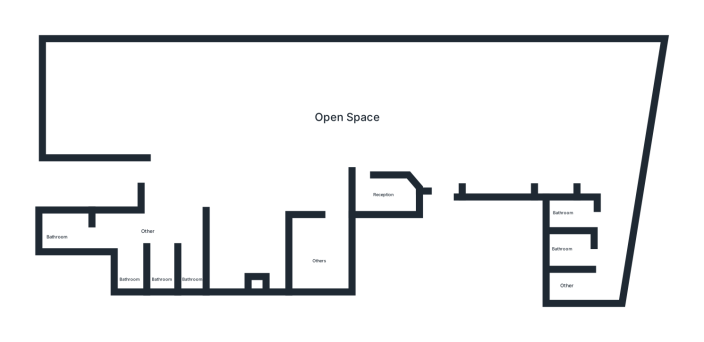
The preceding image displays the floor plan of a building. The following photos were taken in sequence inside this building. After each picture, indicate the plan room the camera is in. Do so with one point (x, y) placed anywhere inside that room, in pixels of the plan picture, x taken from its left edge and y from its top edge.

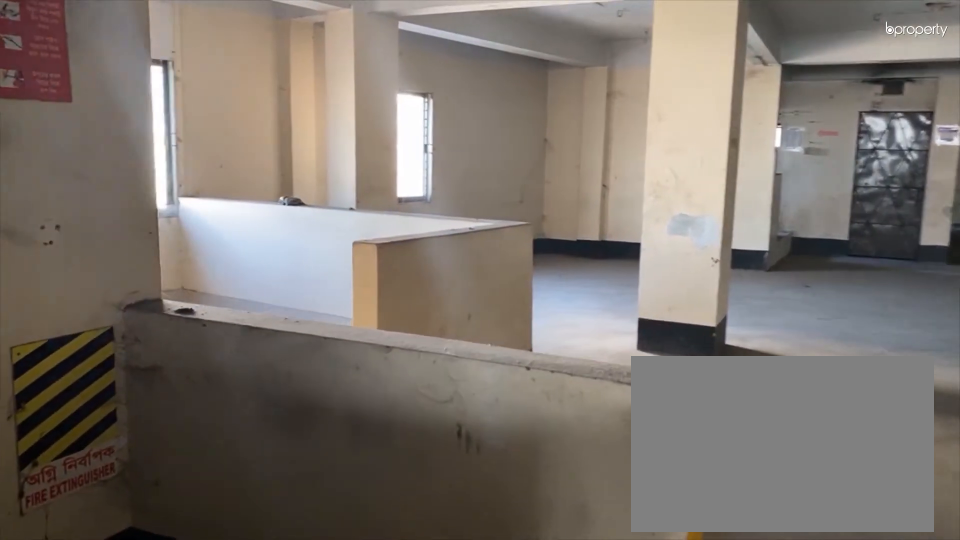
(307, 164)
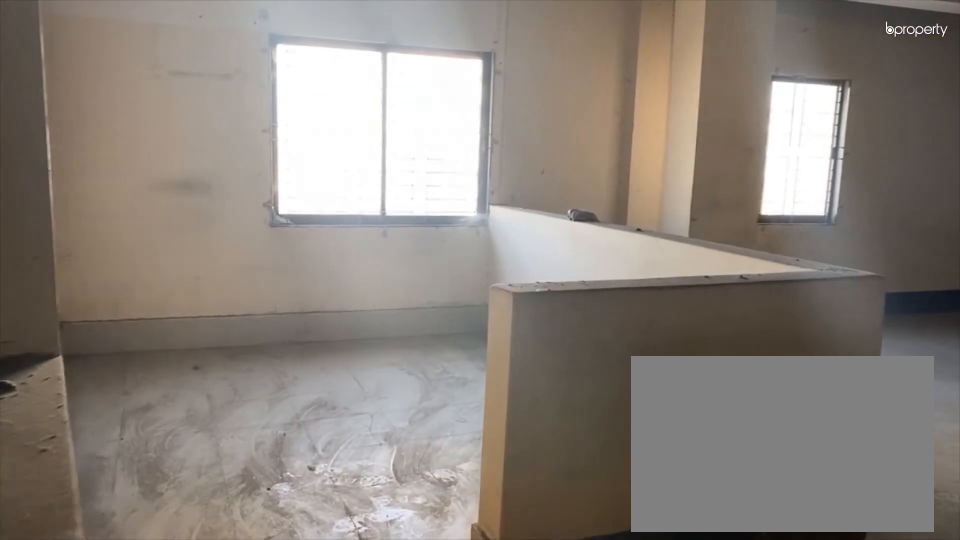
(307, 164)
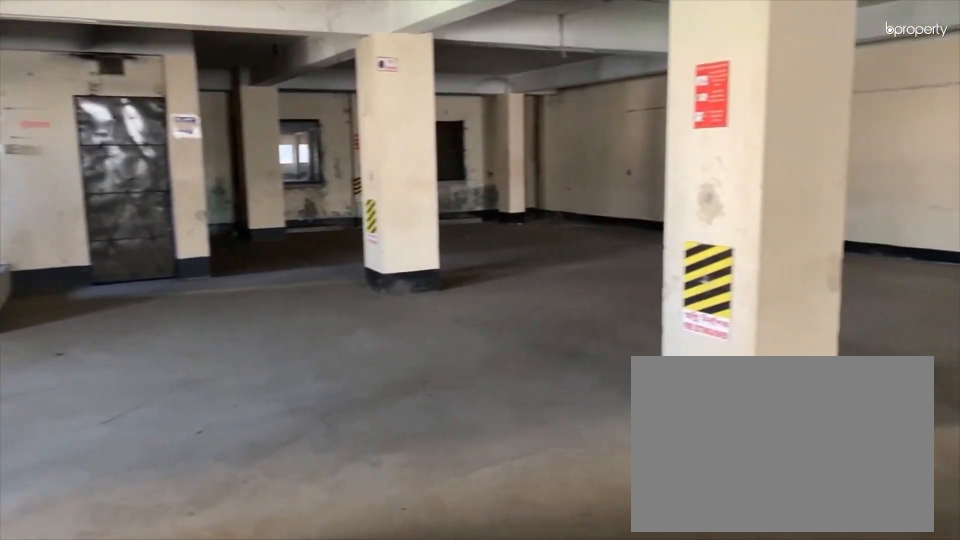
(229, 143)
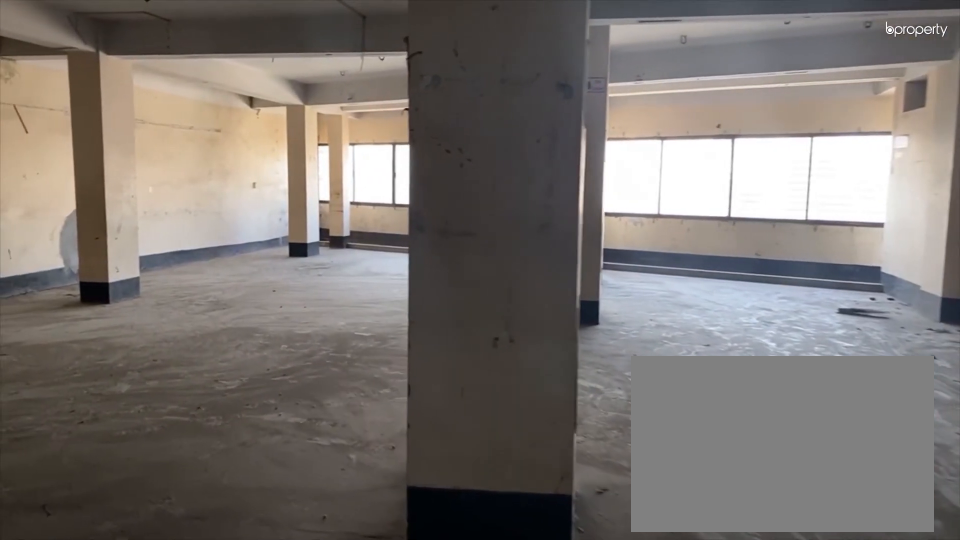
(458, 112)
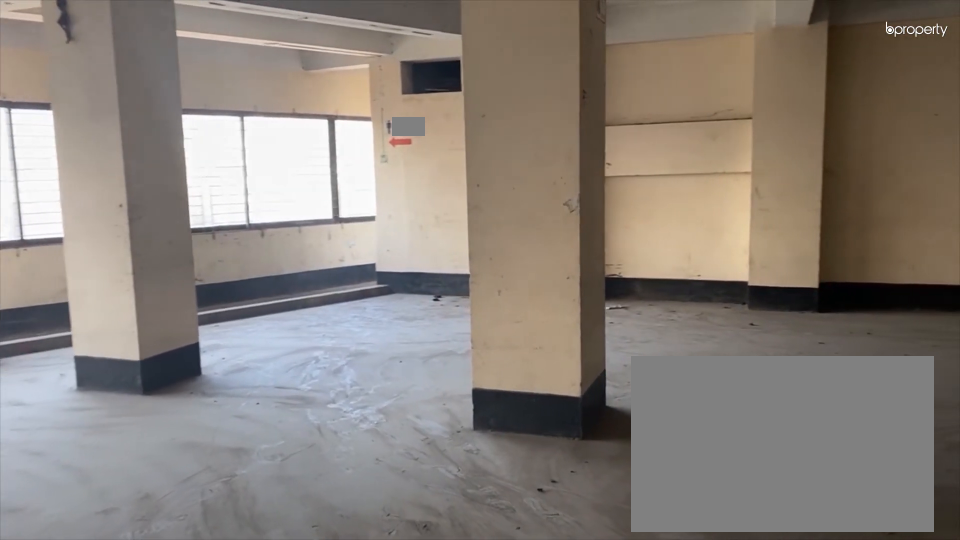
(563, 105)
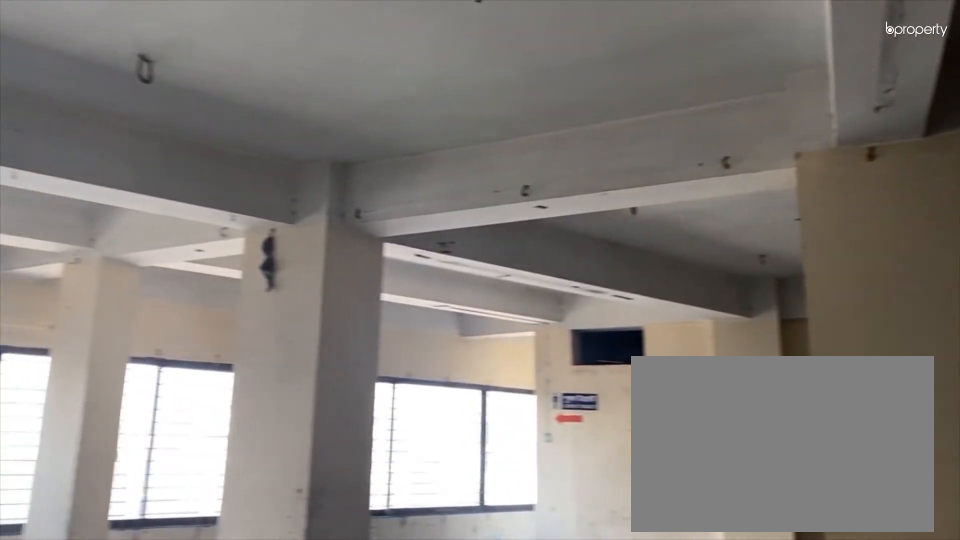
(564, 105)
